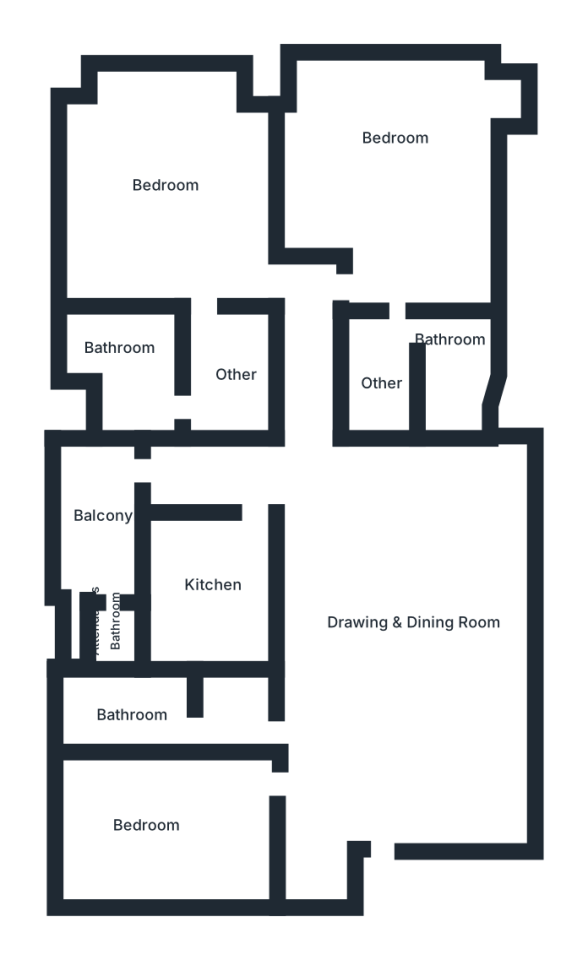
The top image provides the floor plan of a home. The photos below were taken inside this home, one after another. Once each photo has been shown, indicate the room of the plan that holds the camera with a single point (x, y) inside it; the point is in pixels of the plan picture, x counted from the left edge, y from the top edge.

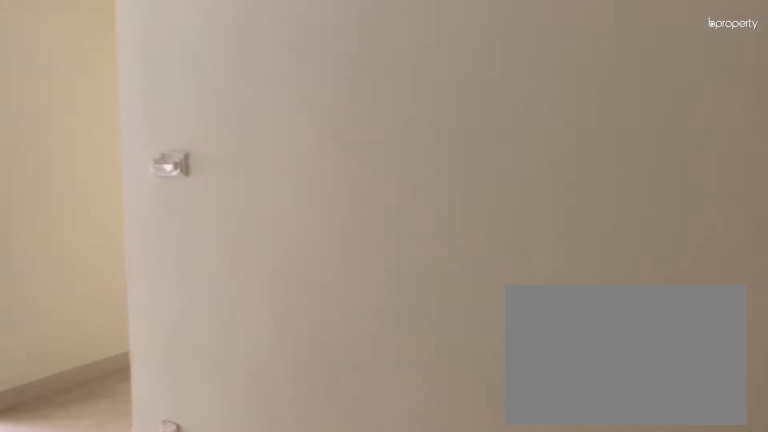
(406, 625)
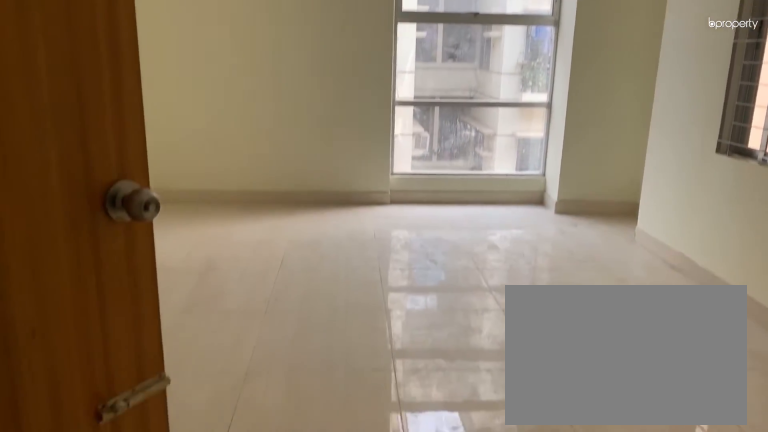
(399, 183)
